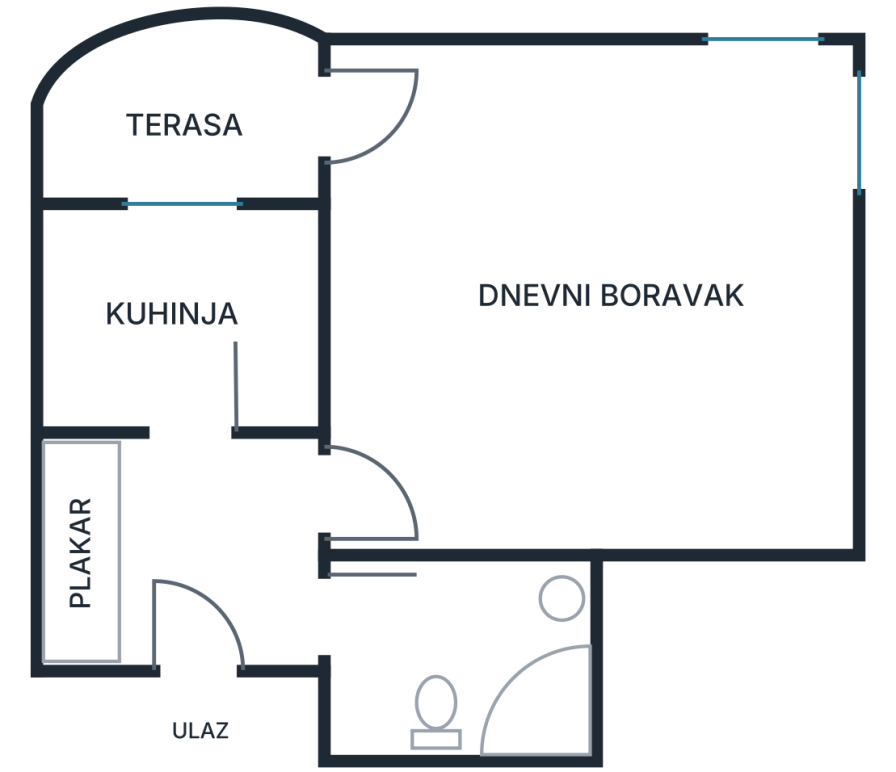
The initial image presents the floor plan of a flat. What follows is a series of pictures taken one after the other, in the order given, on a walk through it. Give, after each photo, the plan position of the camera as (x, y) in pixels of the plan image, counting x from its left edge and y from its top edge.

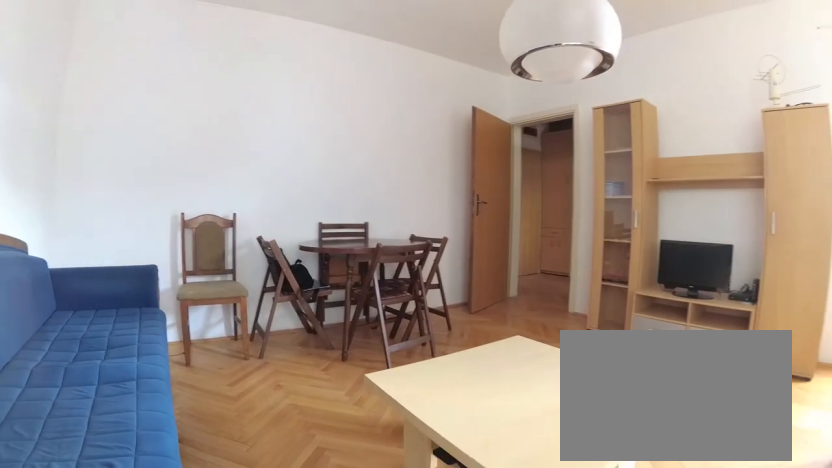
(705, 189)
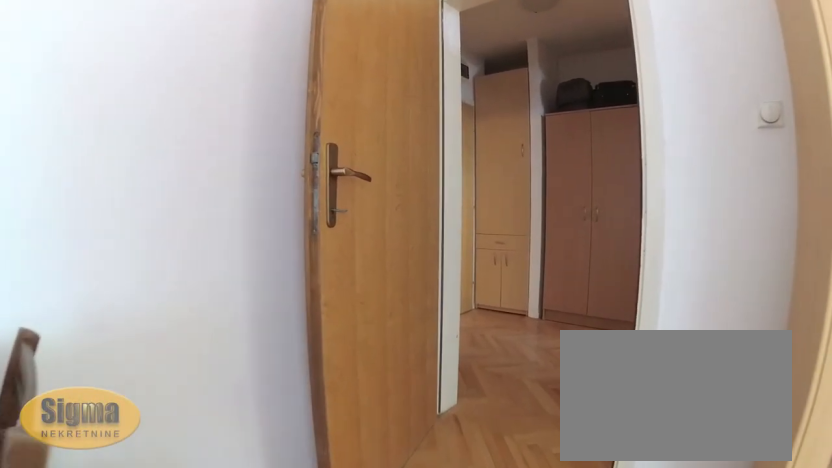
(498, 440)
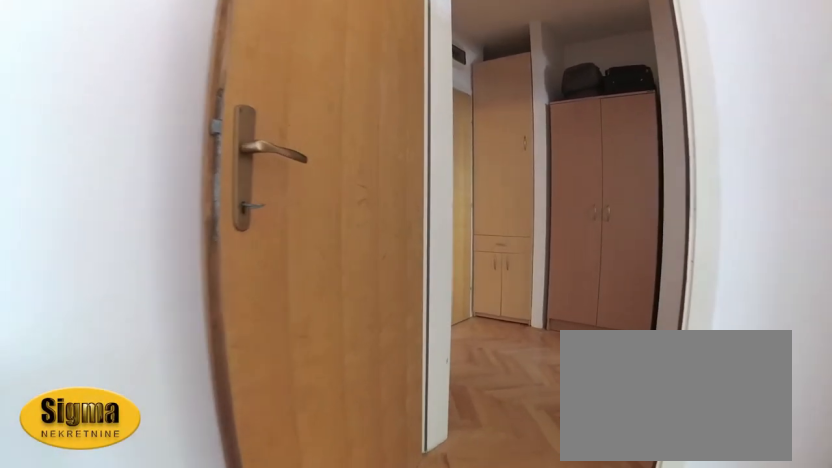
(479, 451)
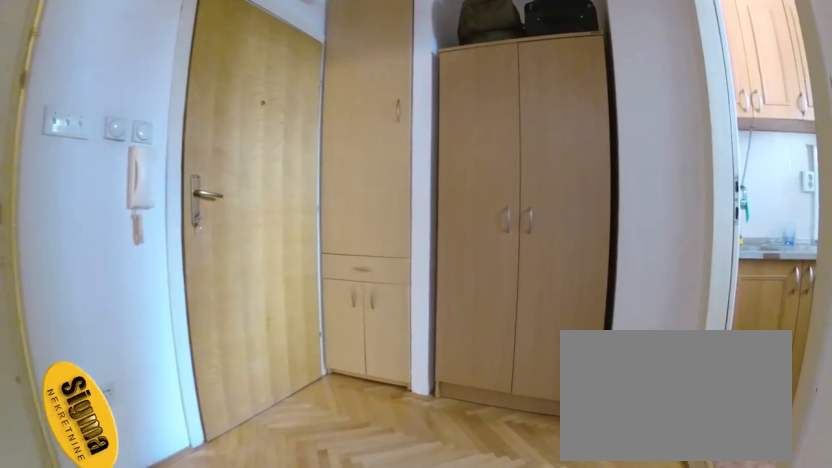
(395, 477)
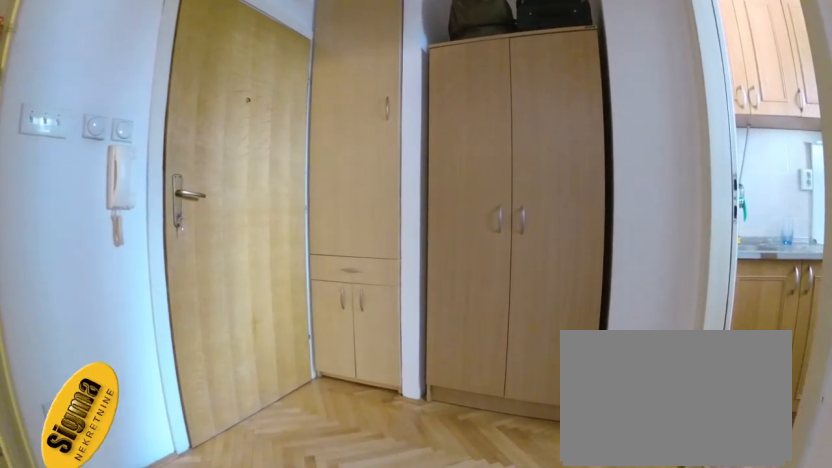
(385, 478)
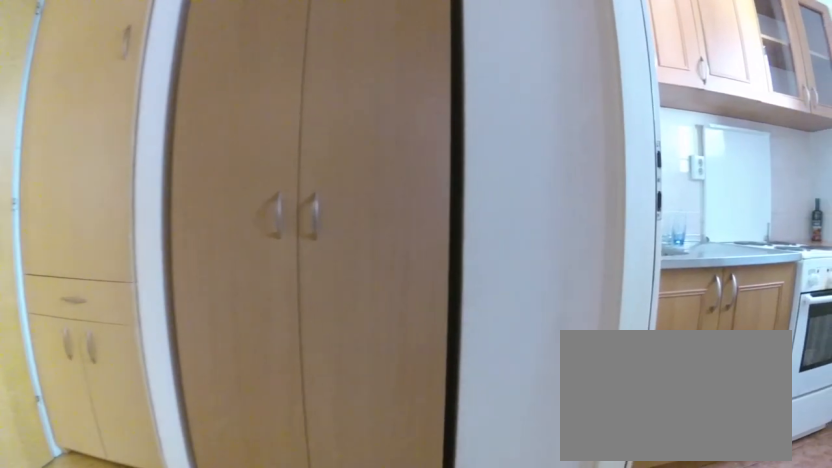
(301, 482)
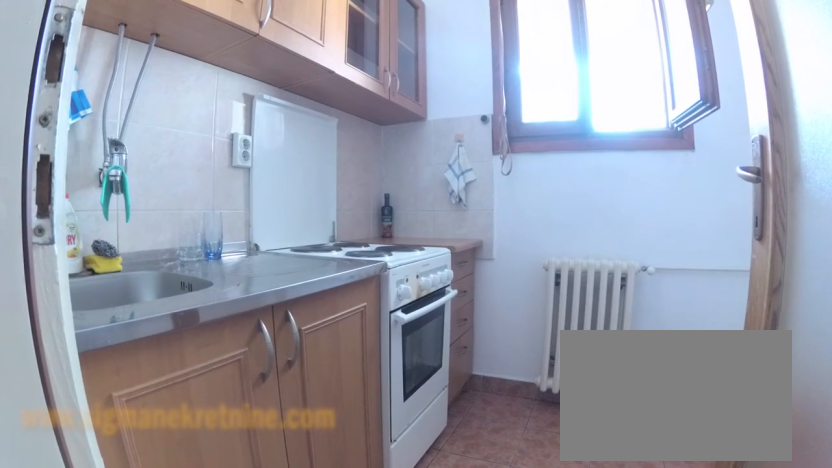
(200, 479)
